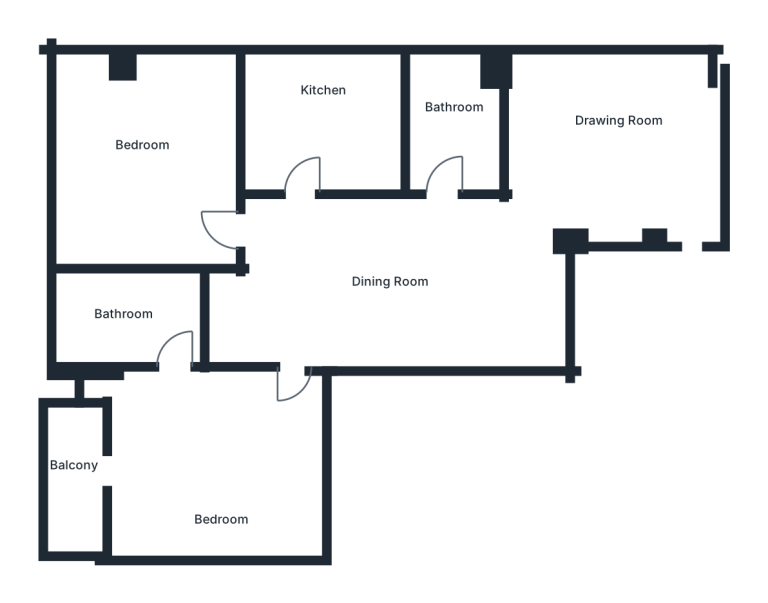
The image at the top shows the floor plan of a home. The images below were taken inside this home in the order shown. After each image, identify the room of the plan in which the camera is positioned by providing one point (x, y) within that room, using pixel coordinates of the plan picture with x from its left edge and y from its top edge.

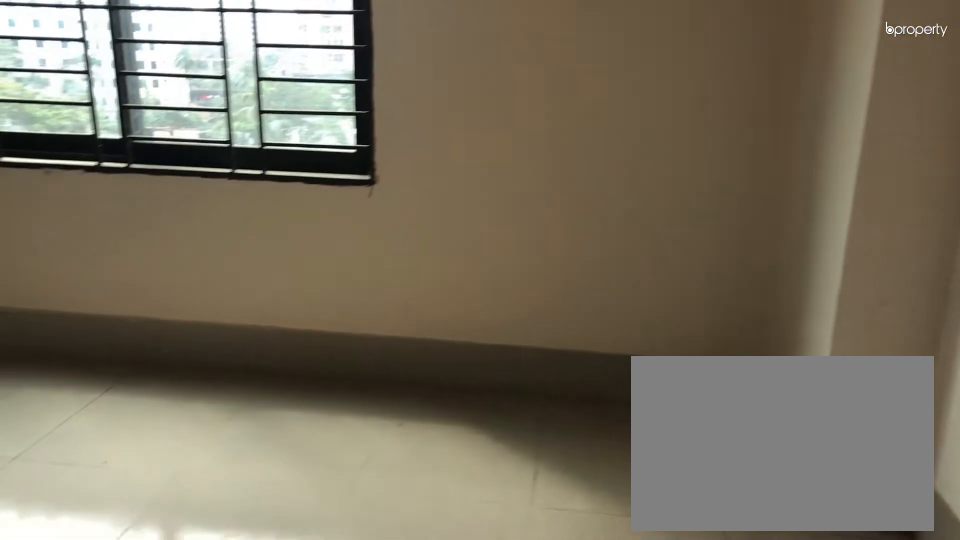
(613, 150)
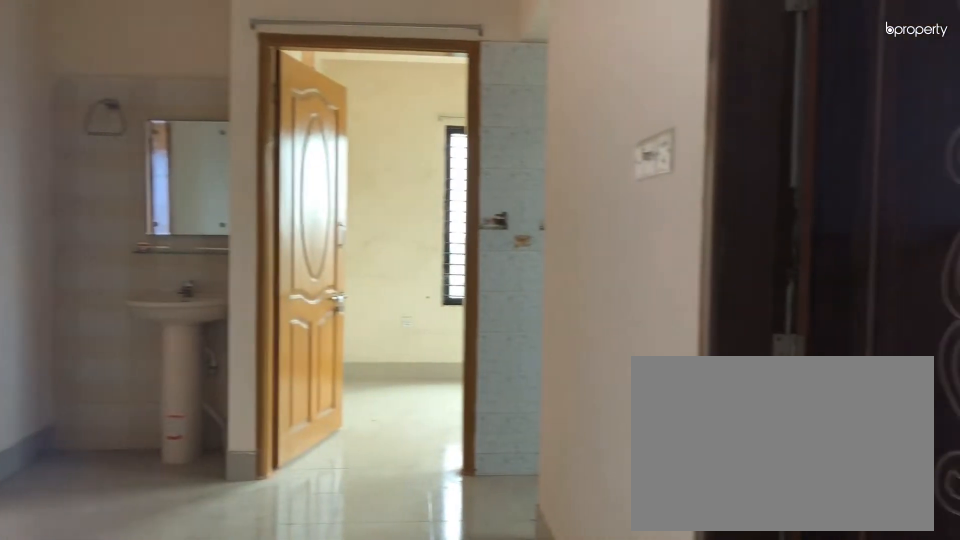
(392, 270)
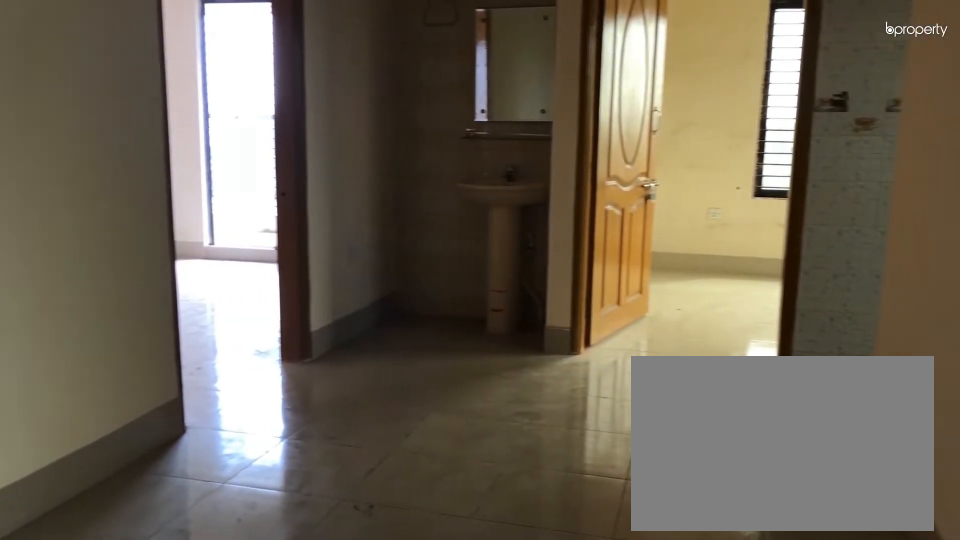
(392, 270)
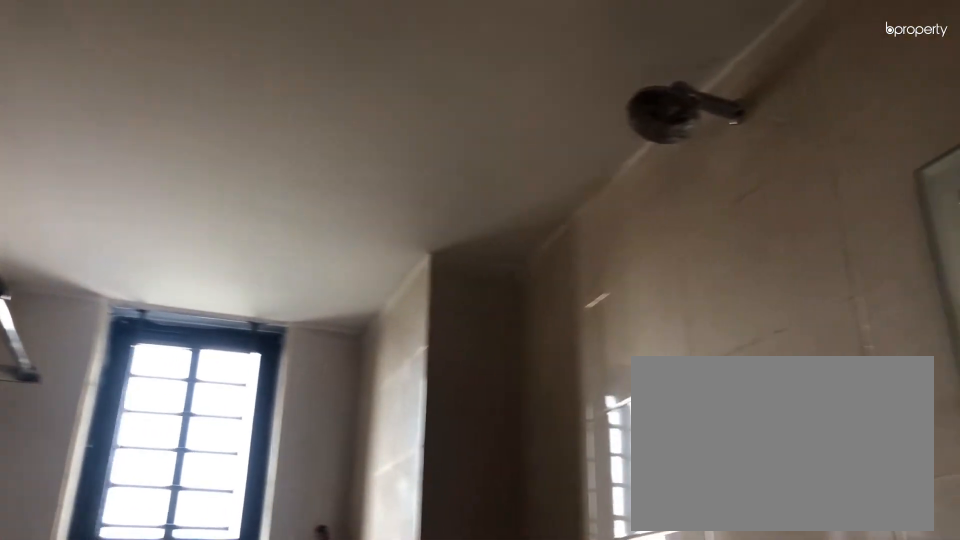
(462, 107)
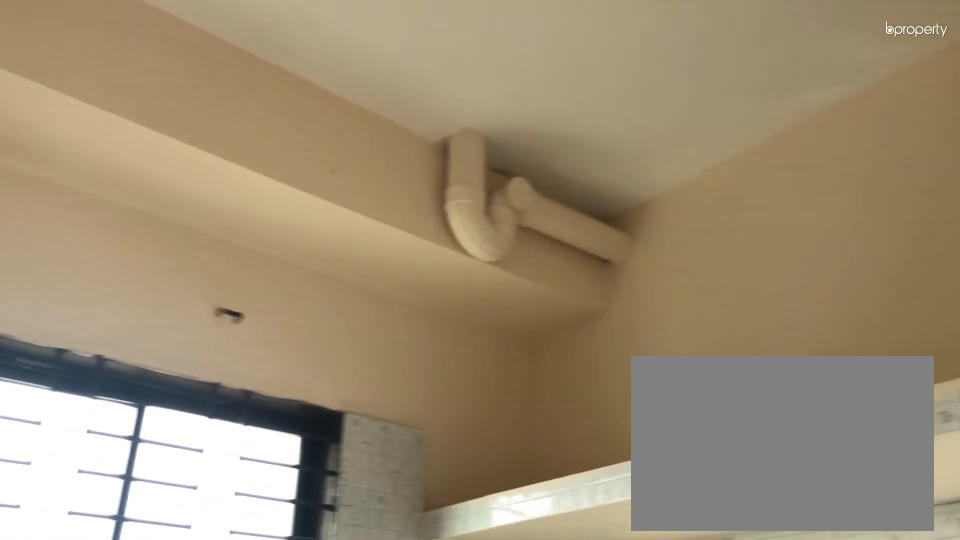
(327, 119)
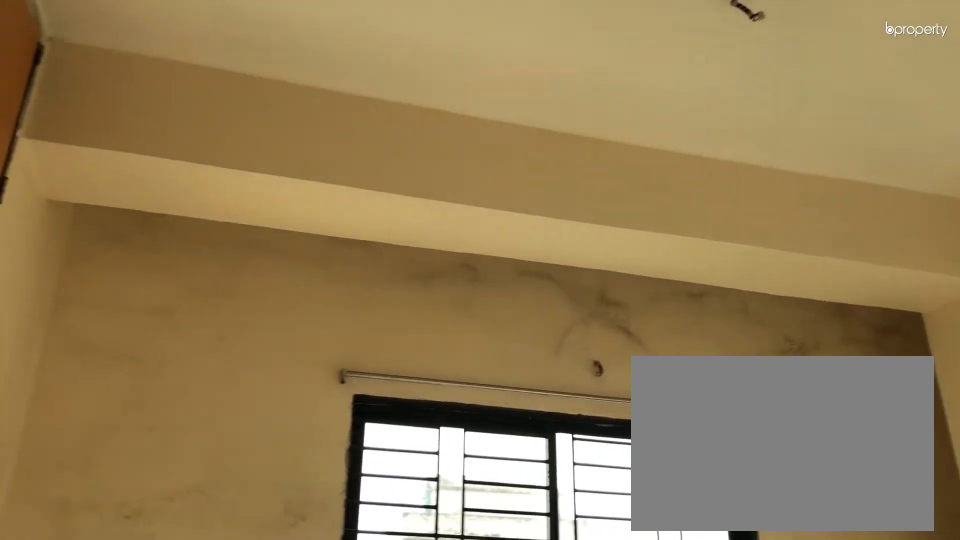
(149, 162)
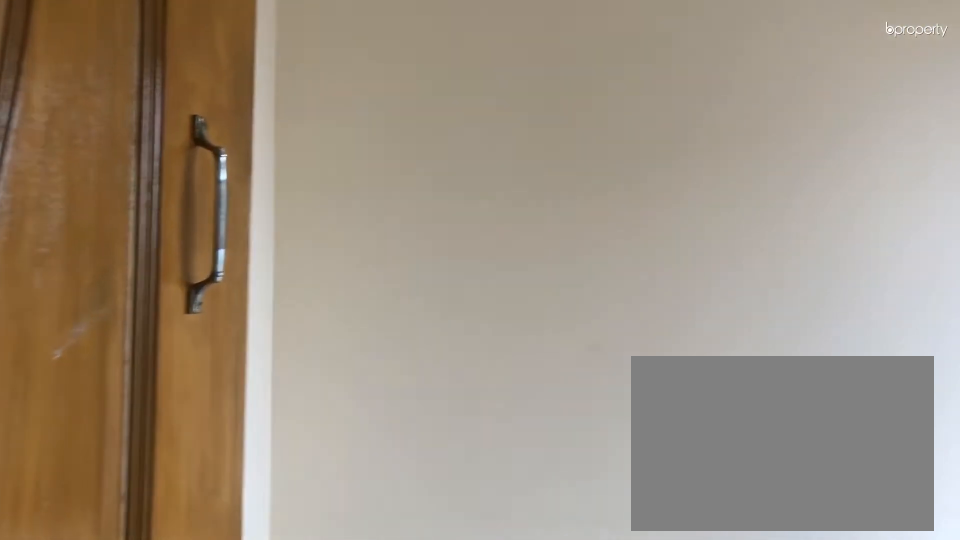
(218, 467)
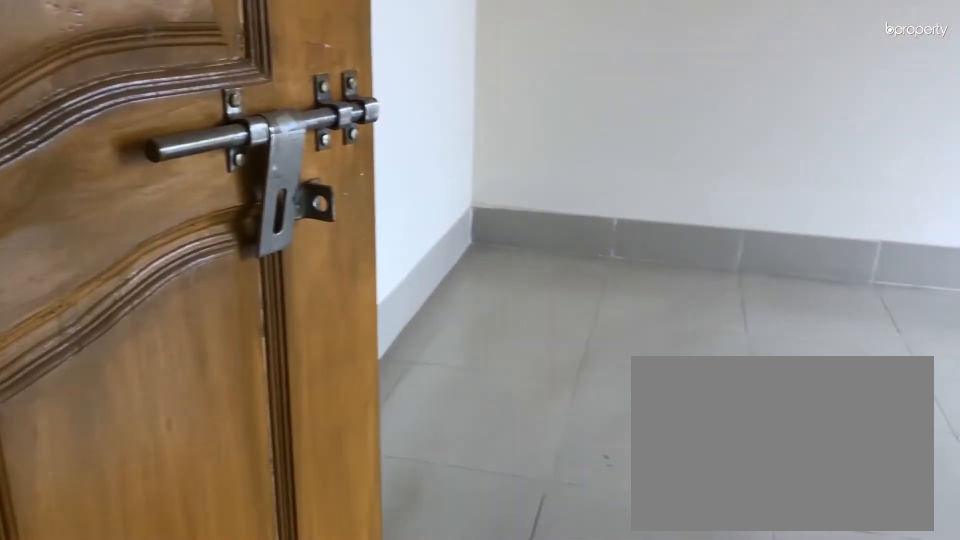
(218, 467)
